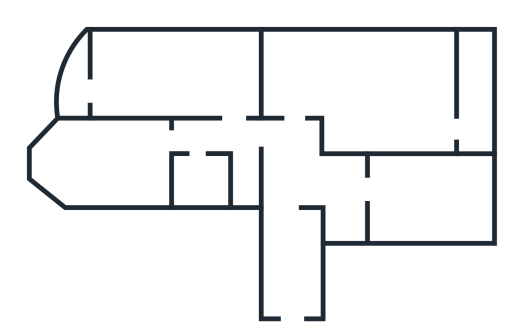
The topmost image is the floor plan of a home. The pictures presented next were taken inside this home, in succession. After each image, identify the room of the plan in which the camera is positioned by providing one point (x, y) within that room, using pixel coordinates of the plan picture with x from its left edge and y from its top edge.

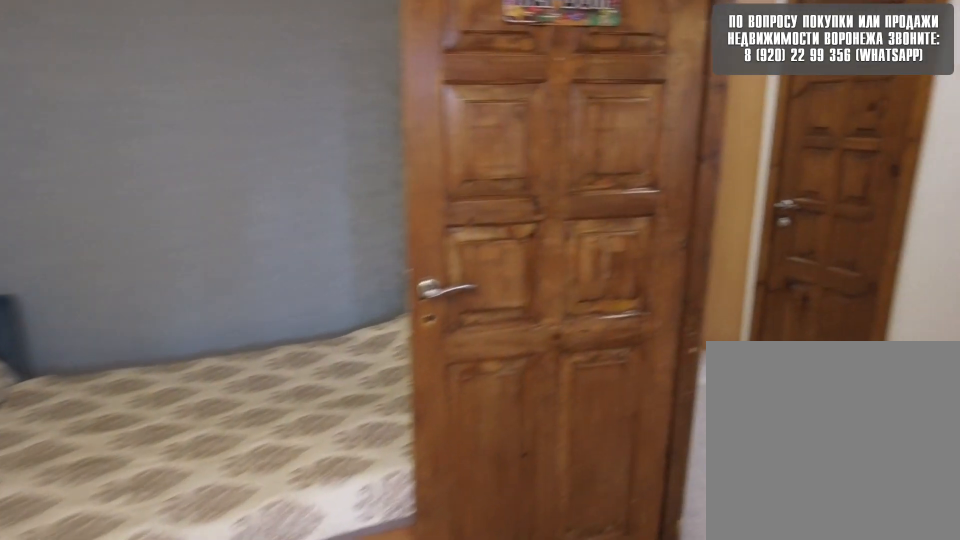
(194, 99)
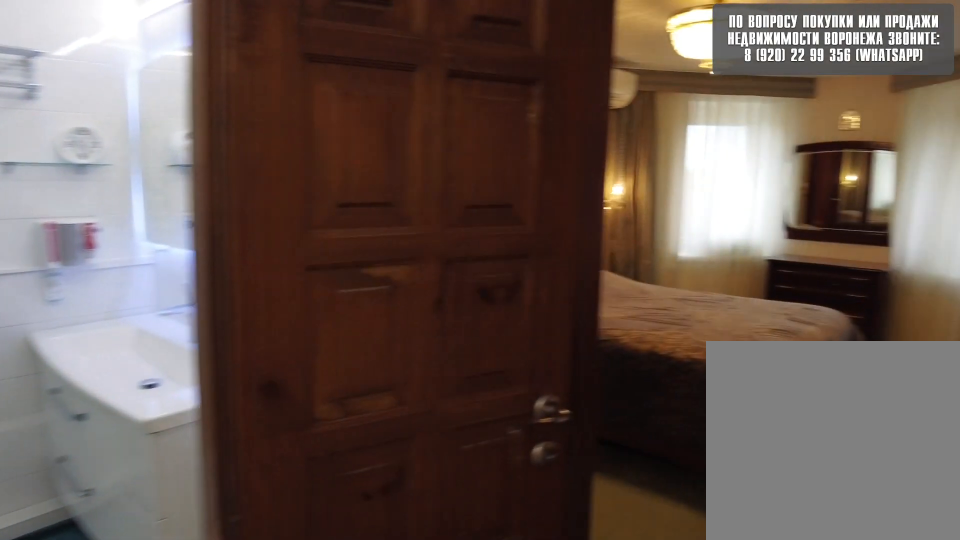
(244, 127)
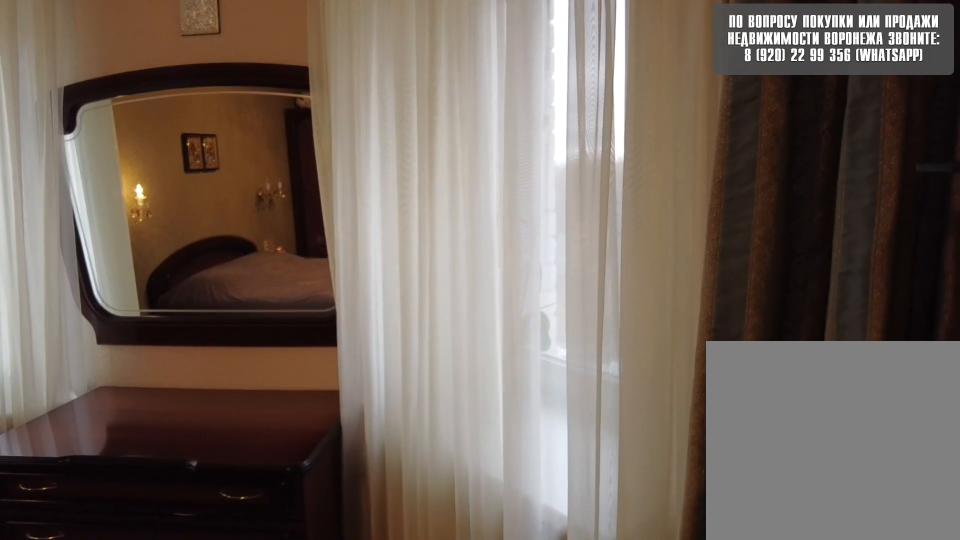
(118, 158)
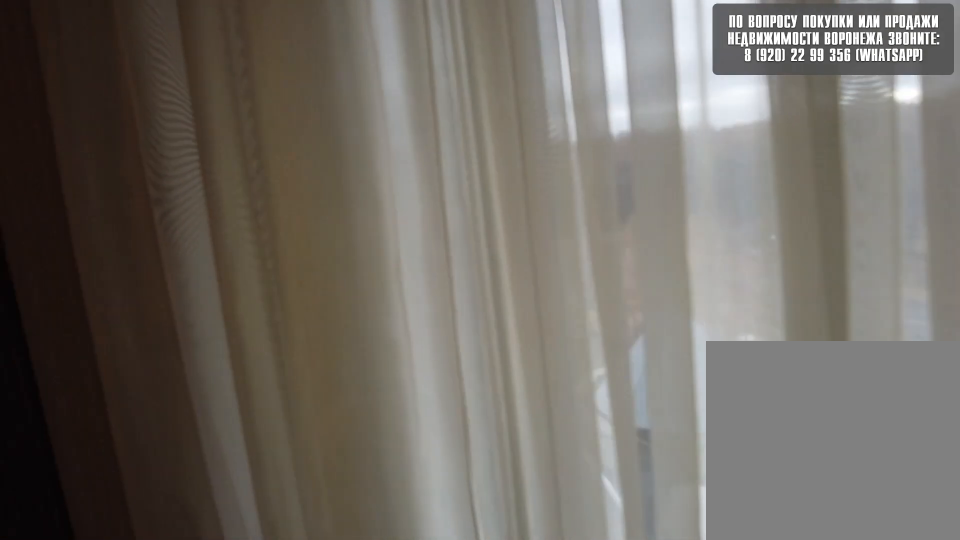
(118, 158)
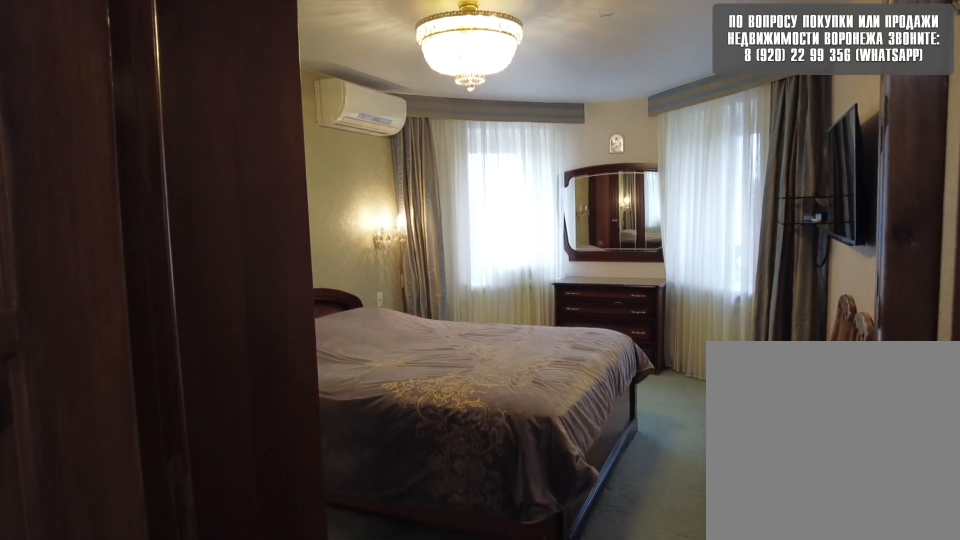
(196, 149)
